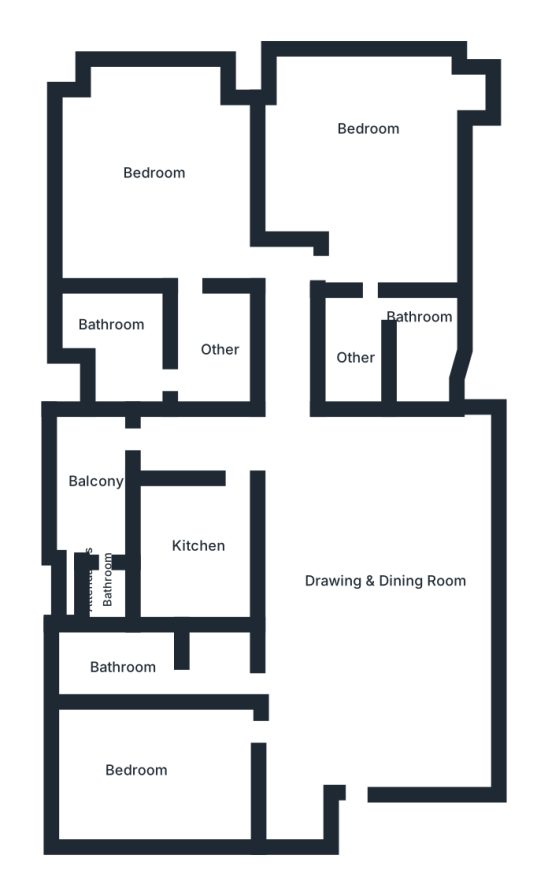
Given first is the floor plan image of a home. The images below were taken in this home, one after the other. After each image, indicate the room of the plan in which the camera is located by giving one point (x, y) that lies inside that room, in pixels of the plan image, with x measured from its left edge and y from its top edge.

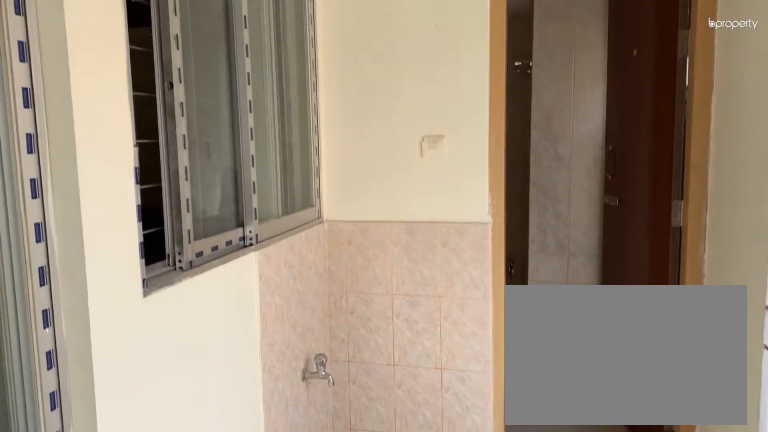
(91, 483)
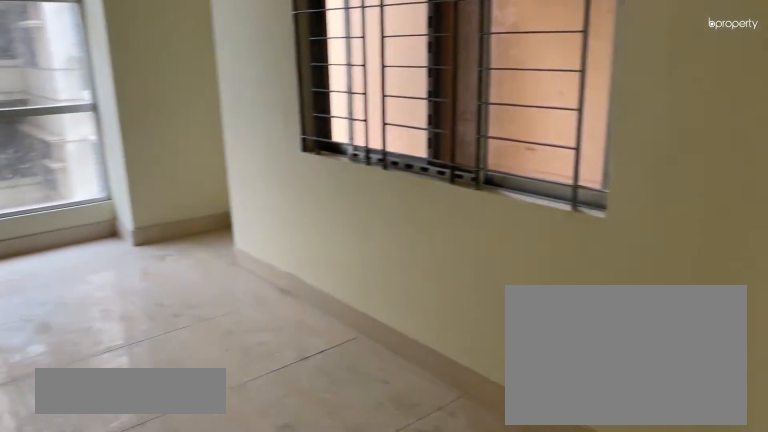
(371, 170)
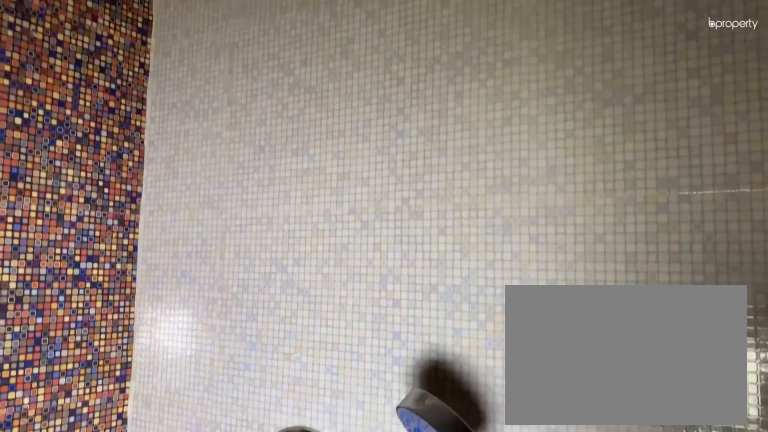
(430, 336)
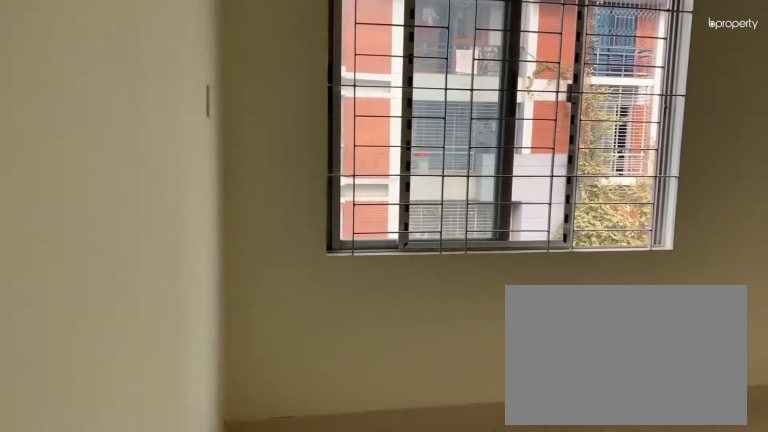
(174, 191)
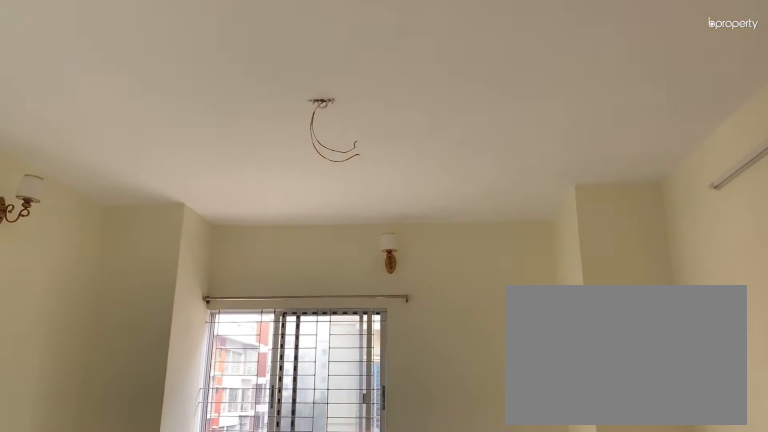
(174, 191)
